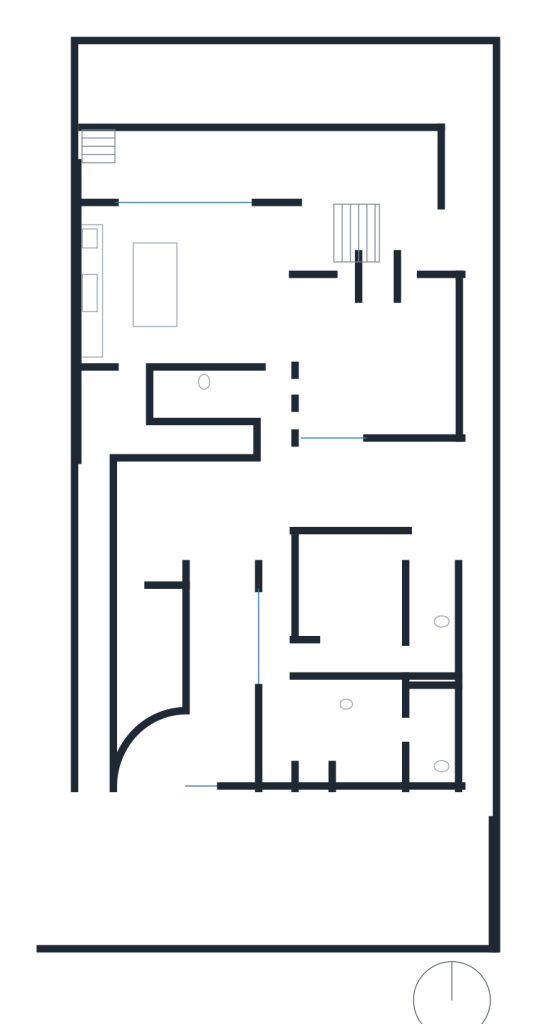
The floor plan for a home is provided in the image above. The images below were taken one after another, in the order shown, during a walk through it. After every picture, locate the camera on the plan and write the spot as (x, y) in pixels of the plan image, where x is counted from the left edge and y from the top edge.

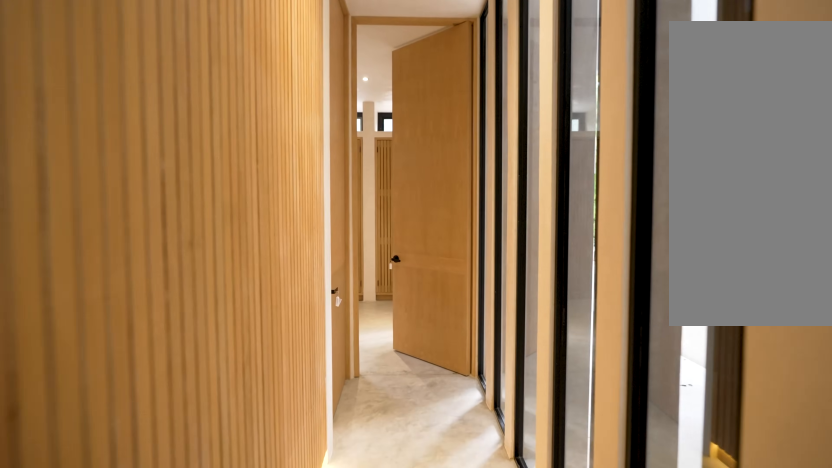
(275, 531)
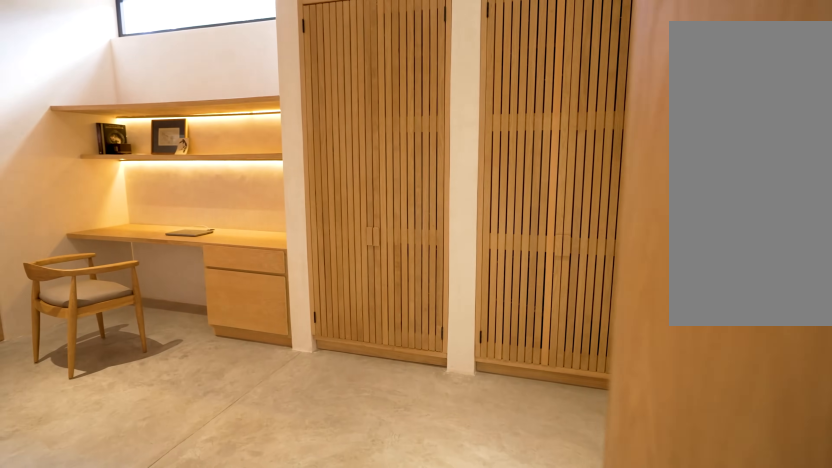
(277, 685)
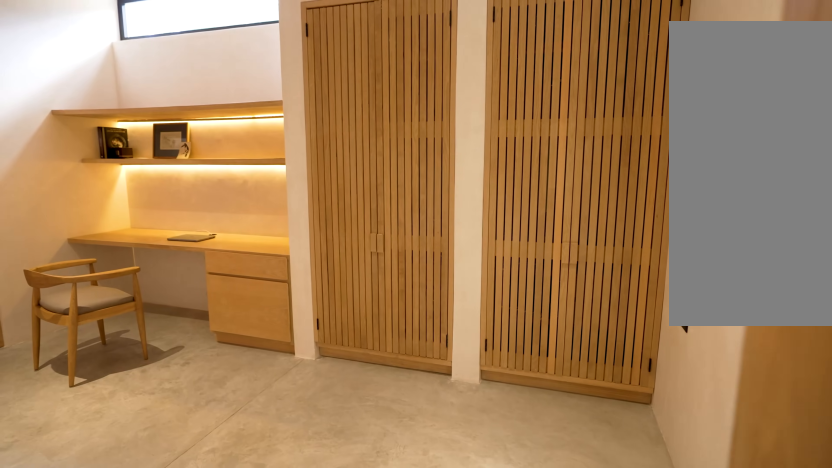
(278, 687)
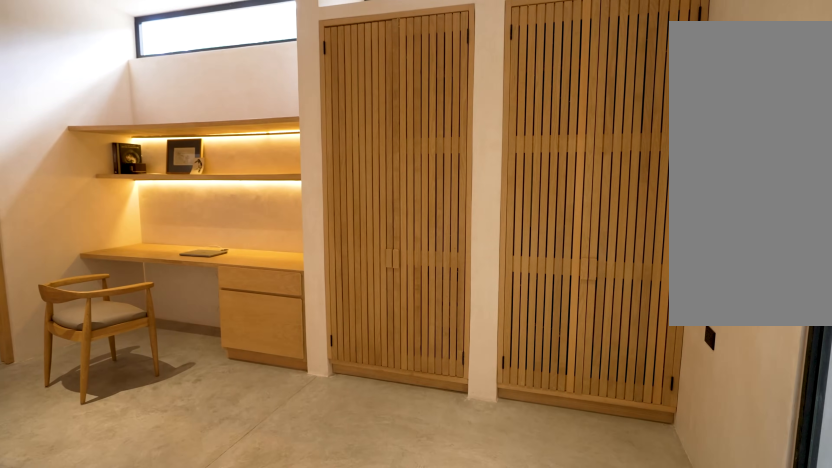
(276, 686)
